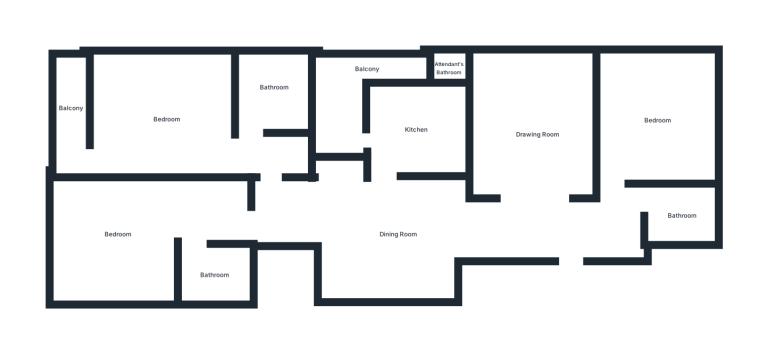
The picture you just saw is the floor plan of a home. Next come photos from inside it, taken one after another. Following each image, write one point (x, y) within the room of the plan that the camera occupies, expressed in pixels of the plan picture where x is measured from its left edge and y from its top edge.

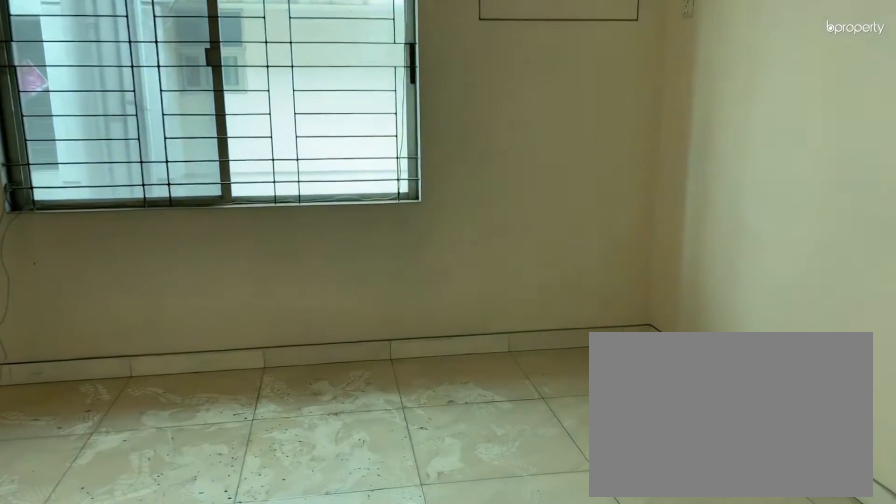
(539, 127)
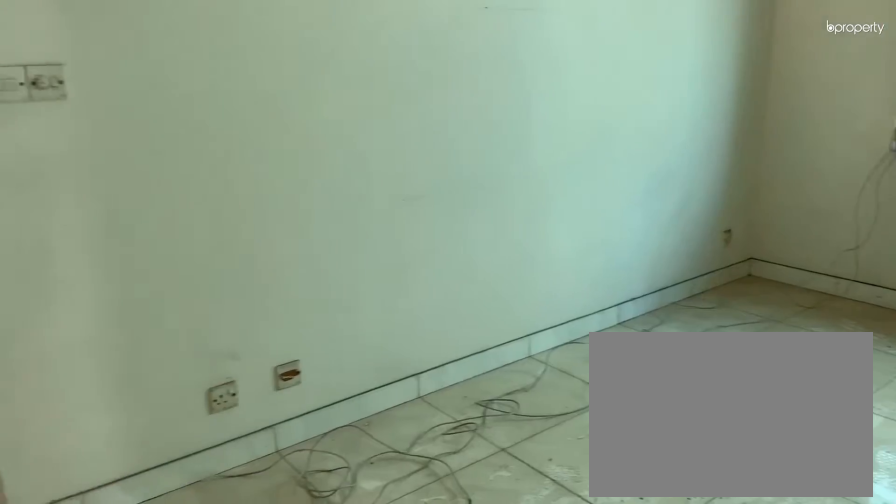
(539, 127)
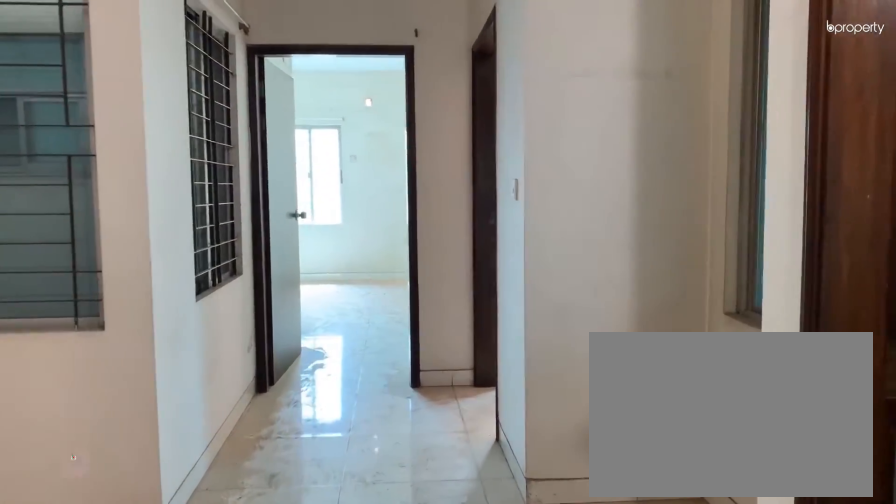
(393, 246)
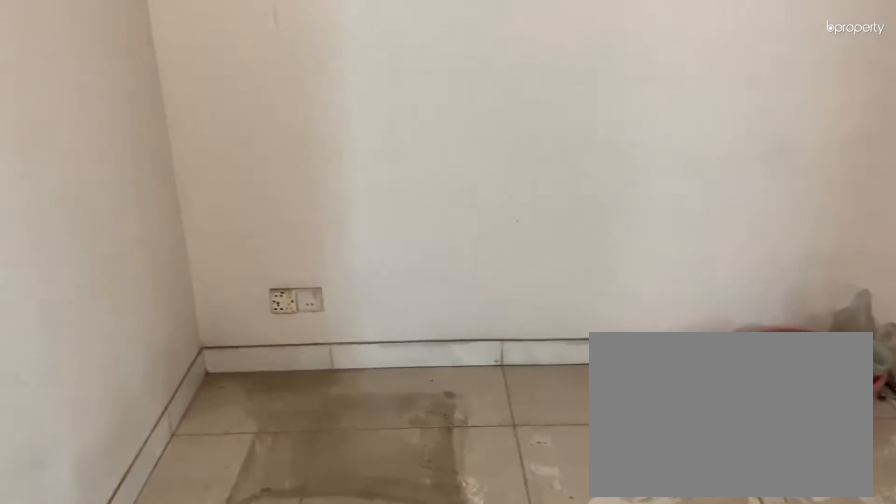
(393, 246)
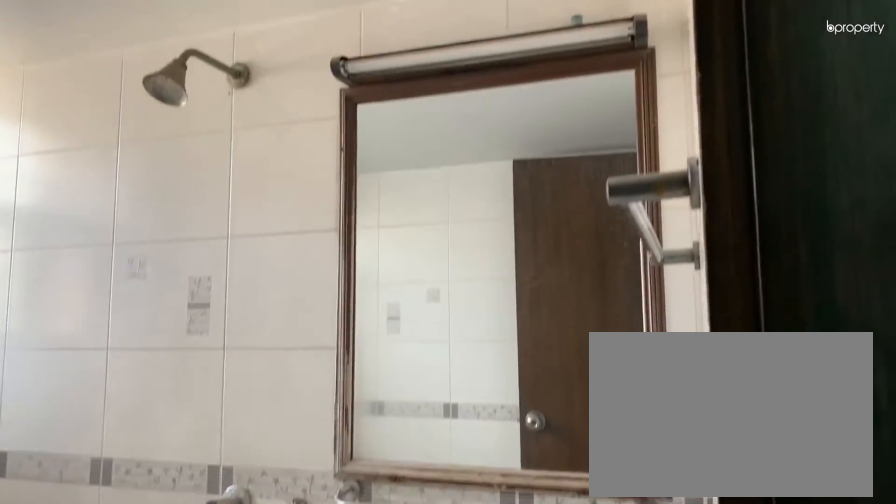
(682, 215)
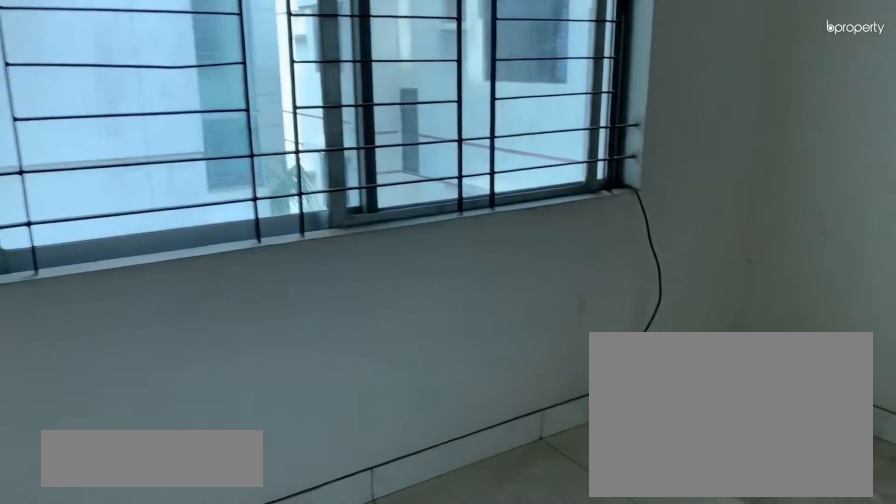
(658, 116)
